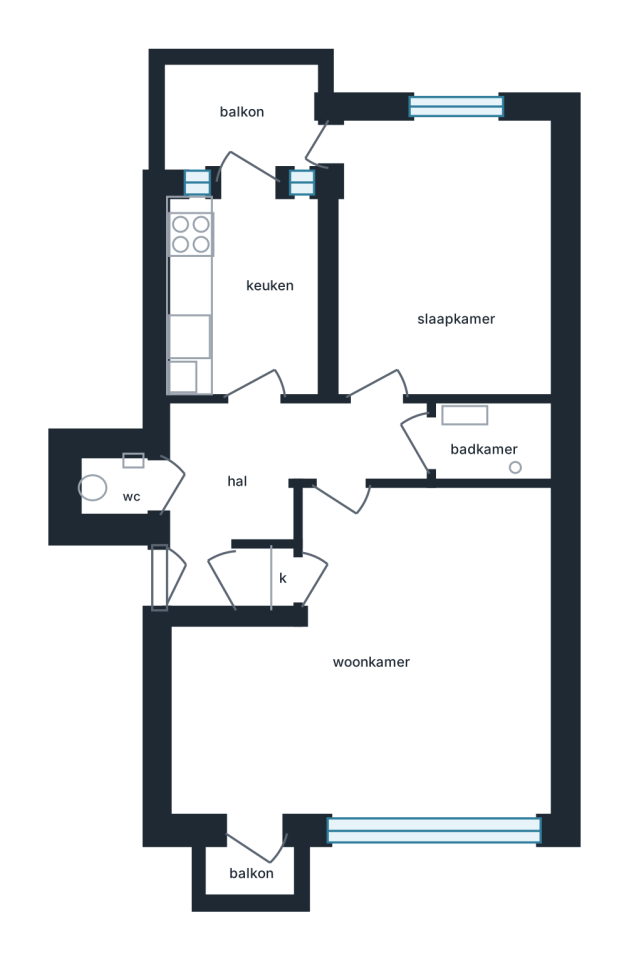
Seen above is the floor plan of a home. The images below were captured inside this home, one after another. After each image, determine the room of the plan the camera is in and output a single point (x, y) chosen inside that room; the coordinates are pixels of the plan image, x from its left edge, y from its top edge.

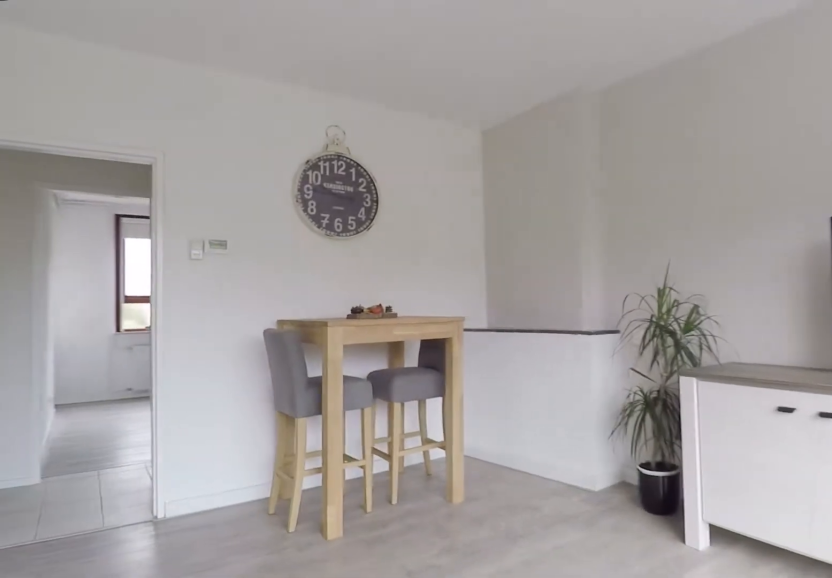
(185, 795)
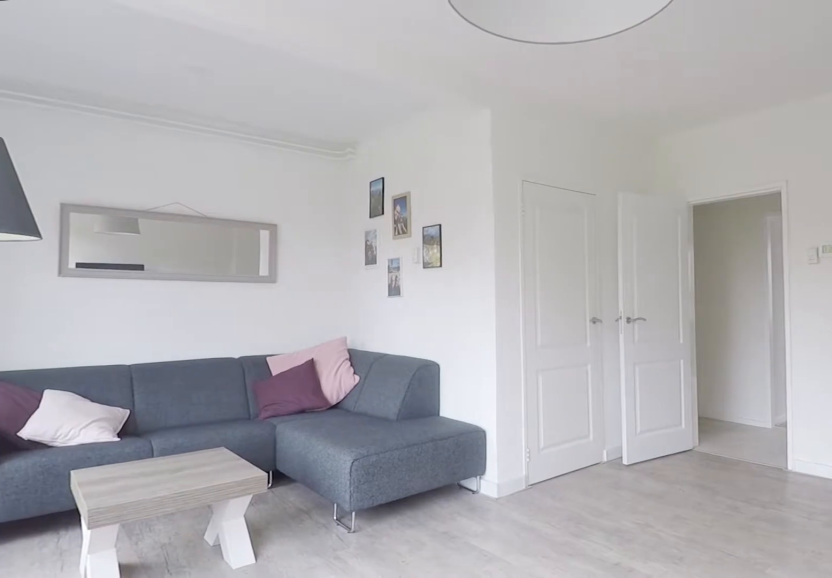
(502, 749)
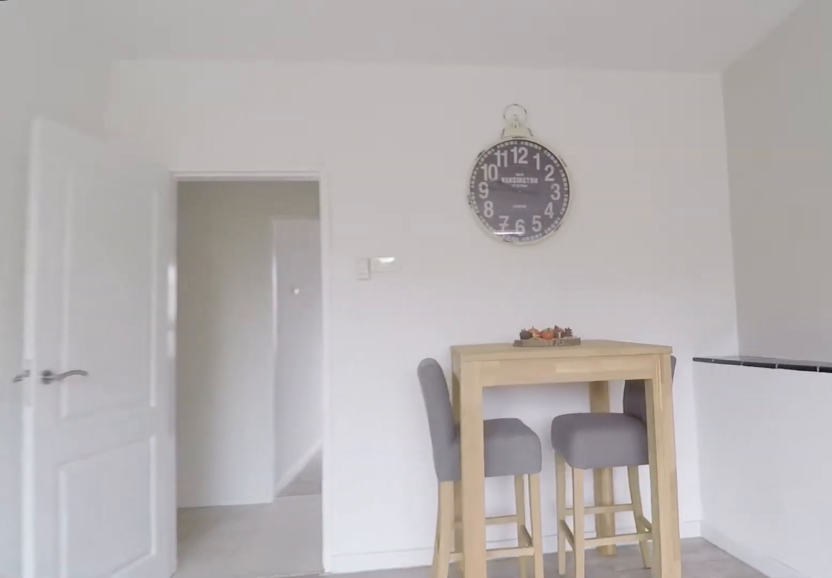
(502, 749)
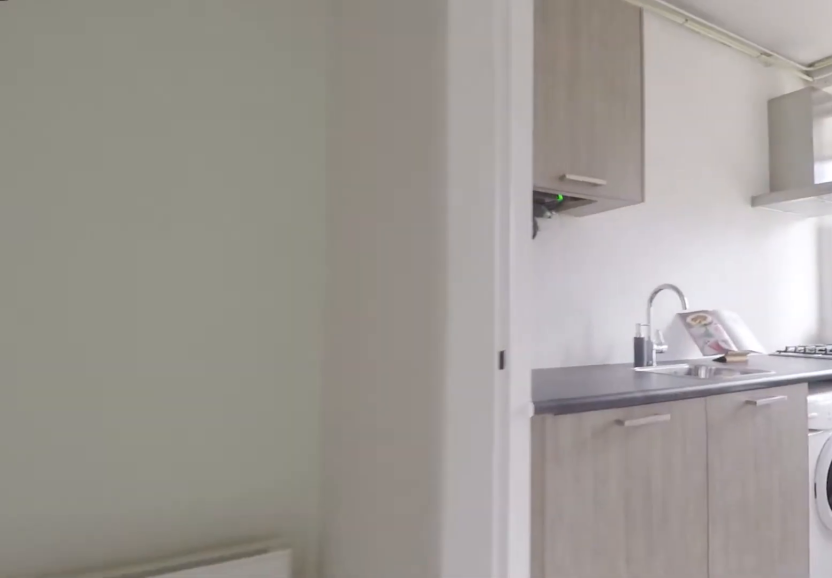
(265, 480)
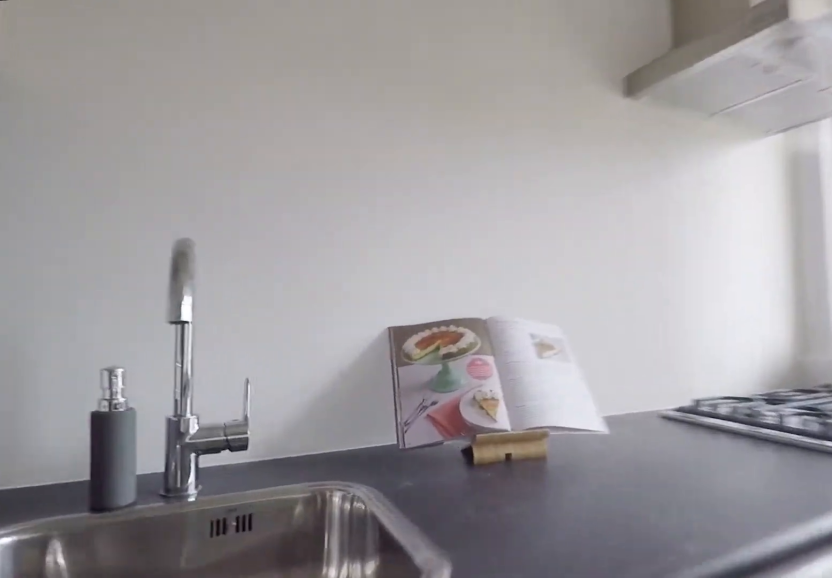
(245, 295)
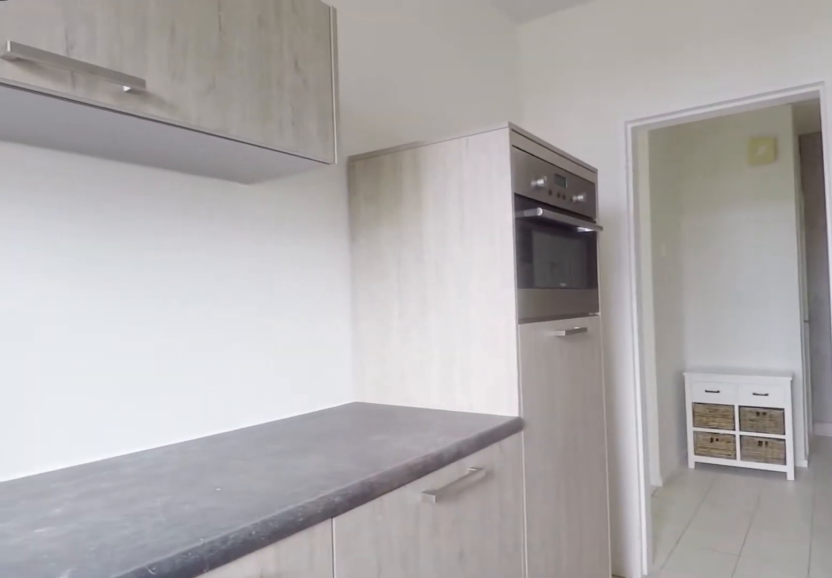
(245, 295)
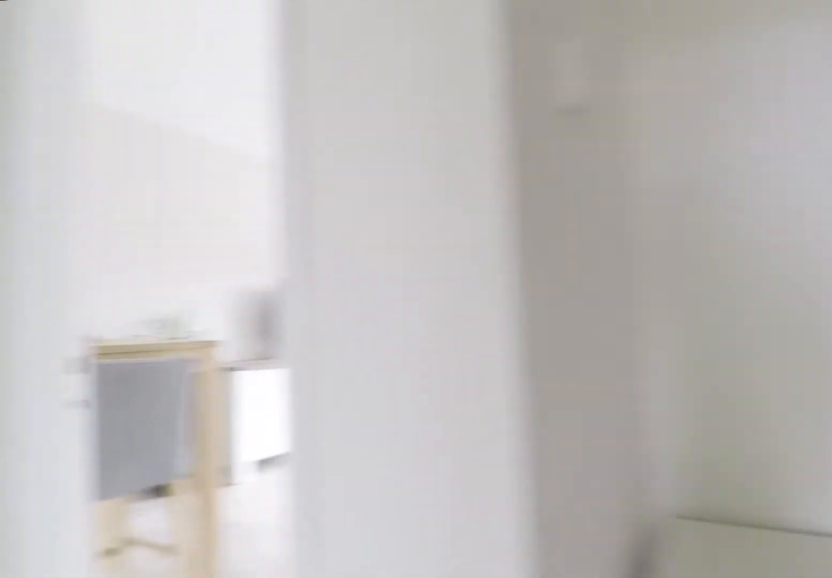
(265, 479)
